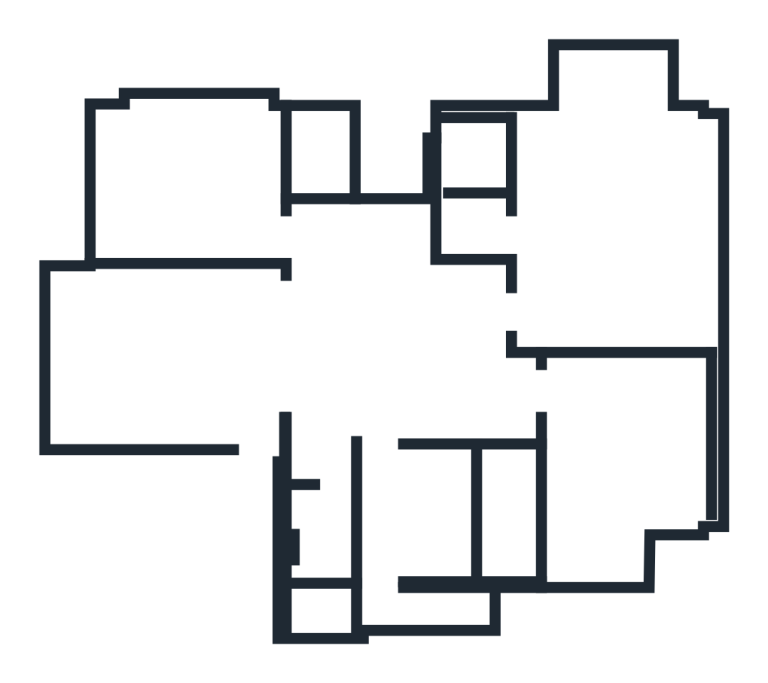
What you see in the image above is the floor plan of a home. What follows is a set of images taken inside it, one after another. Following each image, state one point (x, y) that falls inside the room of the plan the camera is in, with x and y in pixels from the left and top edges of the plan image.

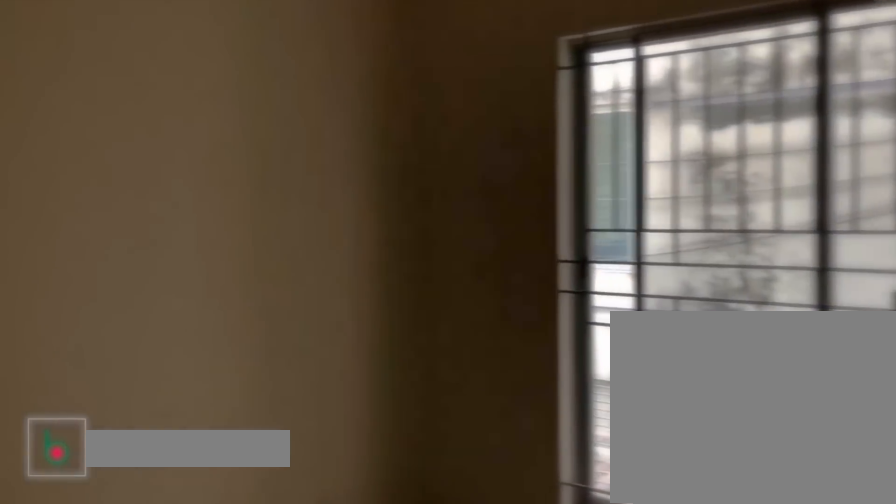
(143, 359)
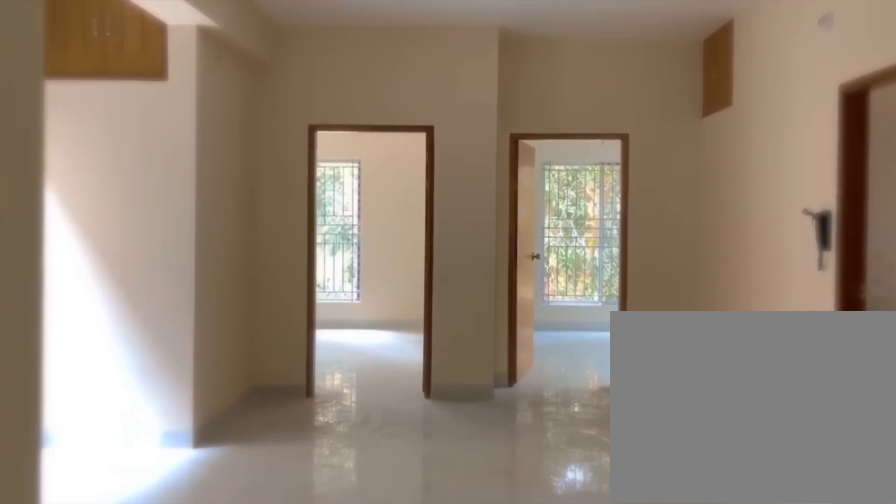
(228, 350)
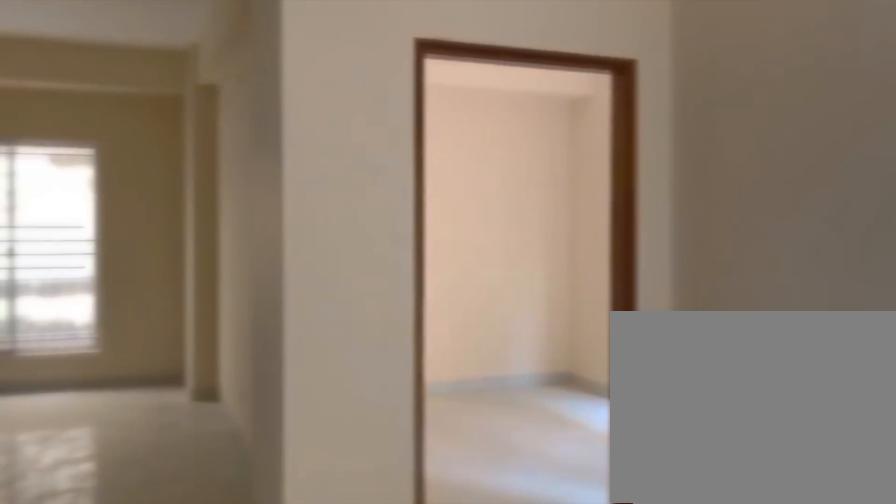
(390, 342)
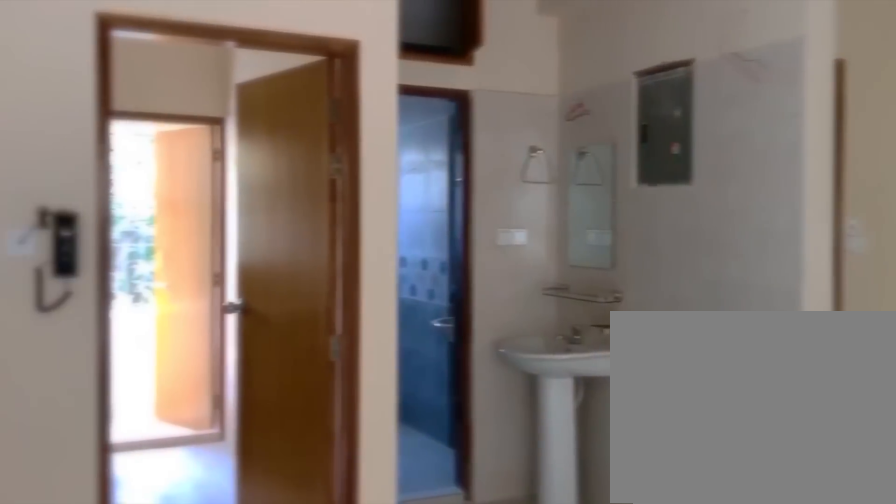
(385, 338)
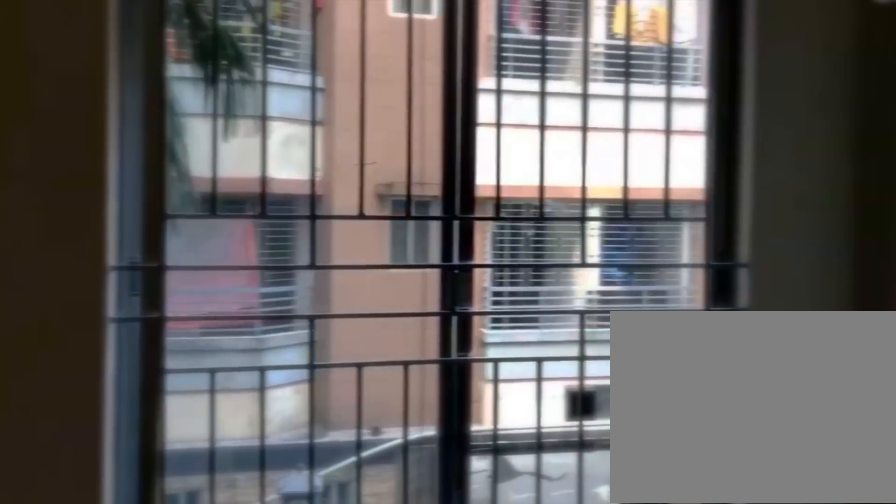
(190, 180)
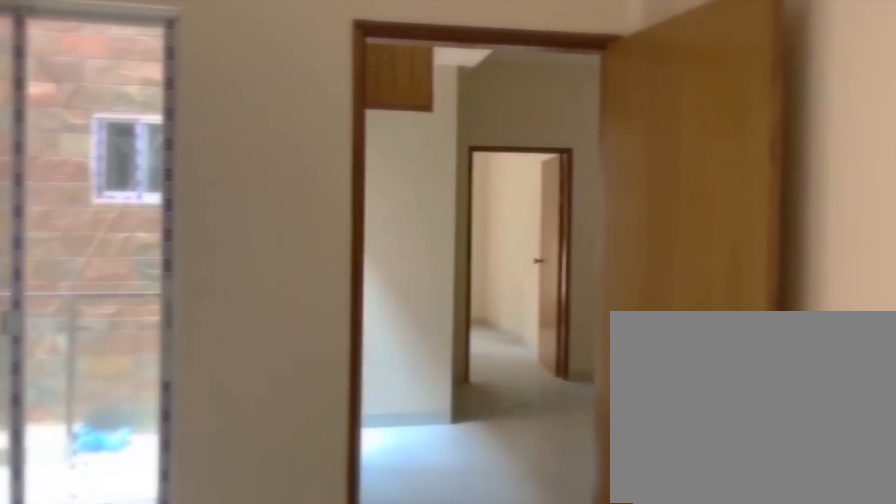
(190, 180)
